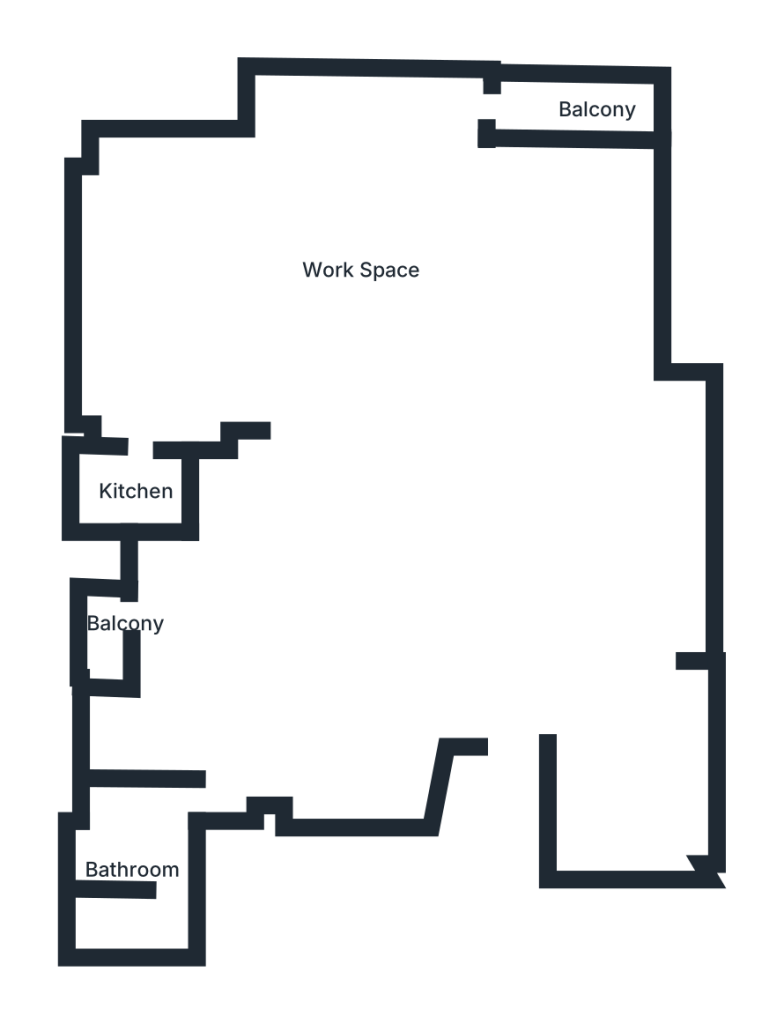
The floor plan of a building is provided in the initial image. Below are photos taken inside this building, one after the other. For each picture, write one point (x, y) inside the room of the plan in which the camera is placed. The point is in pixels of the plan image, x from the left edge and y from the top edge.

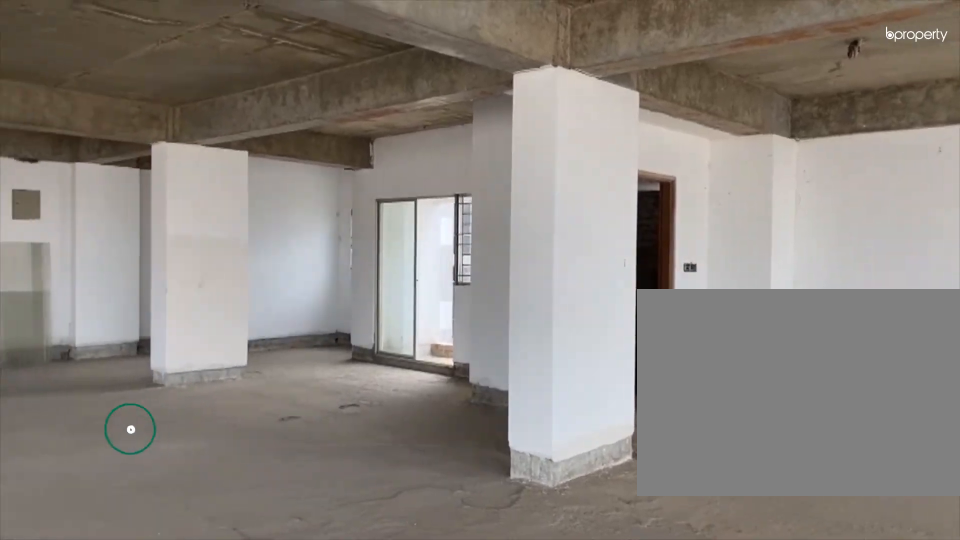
(313, 347)
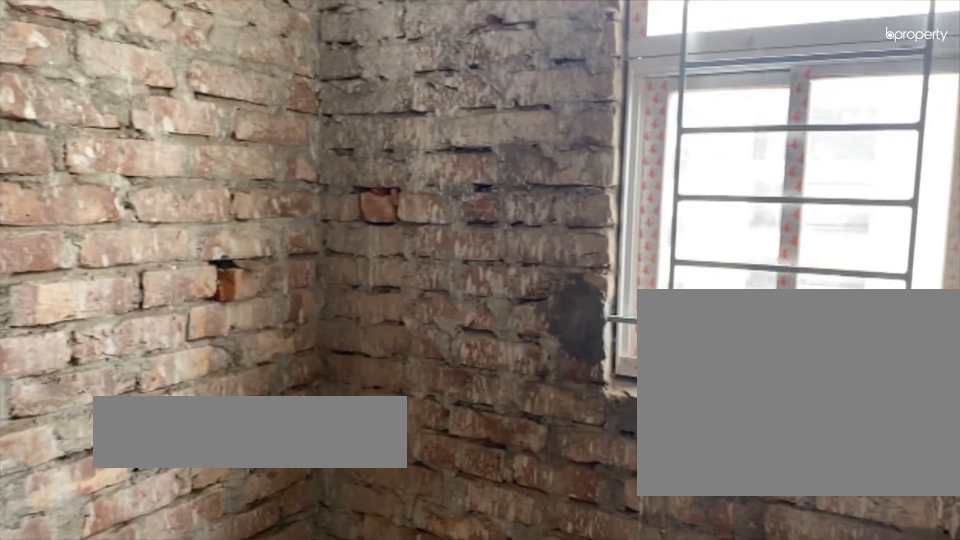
(136, 492)
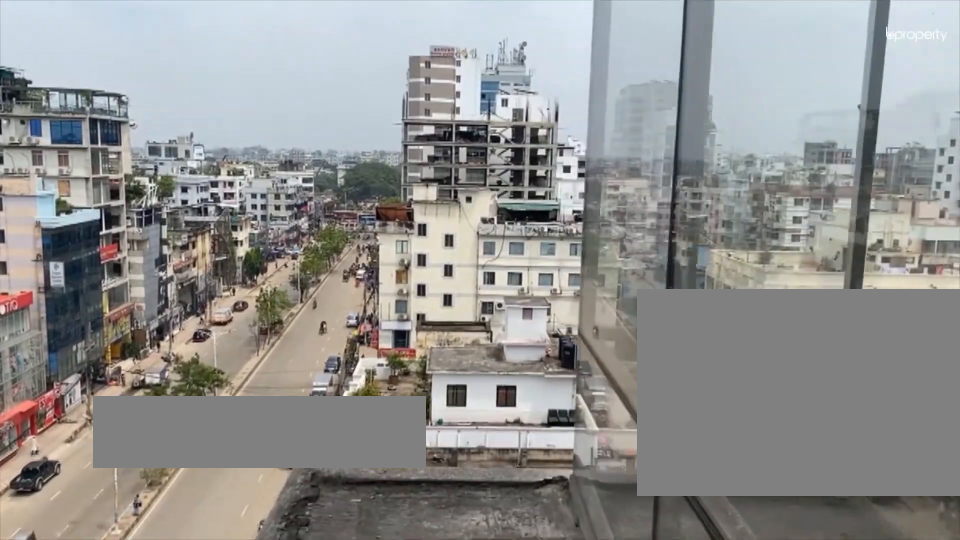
(564, 108)
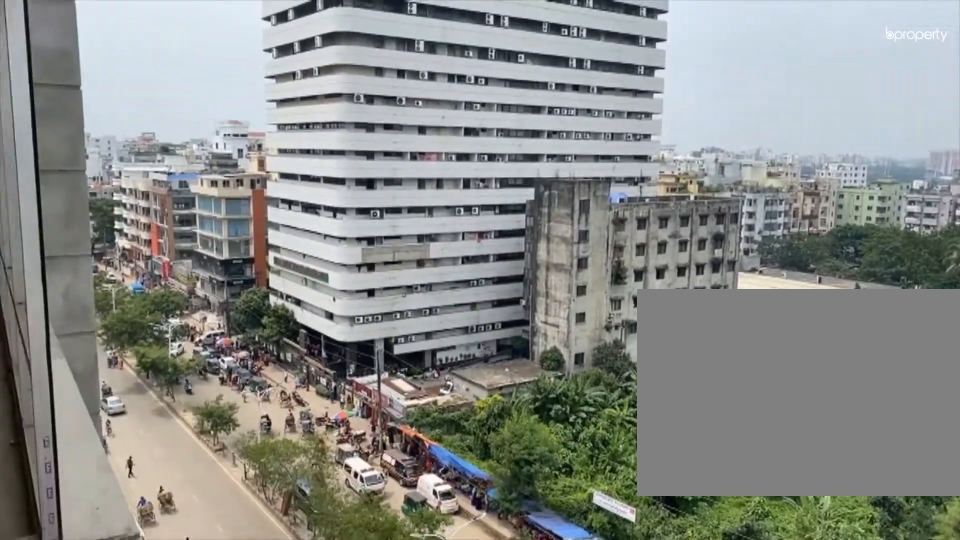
(559, 107)
